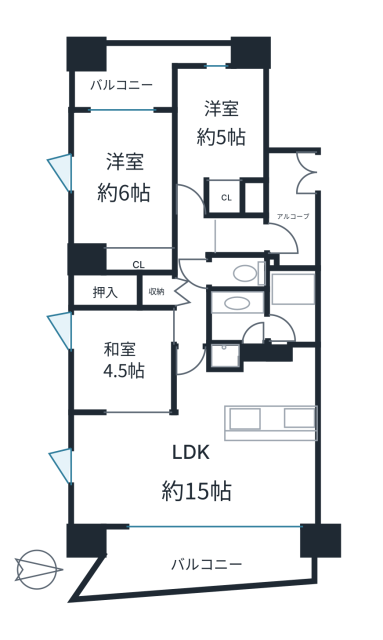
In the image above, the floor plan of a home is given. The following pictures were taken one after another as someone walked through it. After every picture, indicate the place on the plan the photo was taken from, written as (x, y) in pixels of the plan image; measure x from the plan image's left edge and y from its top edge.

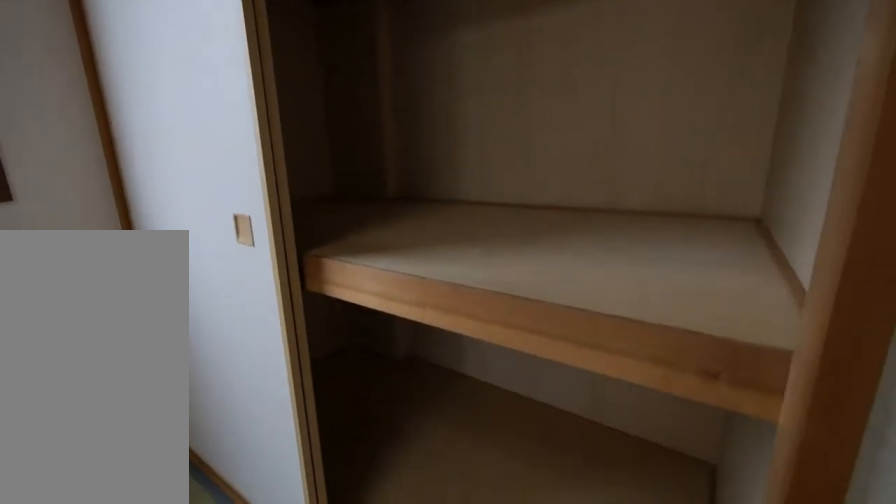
(110, 373)
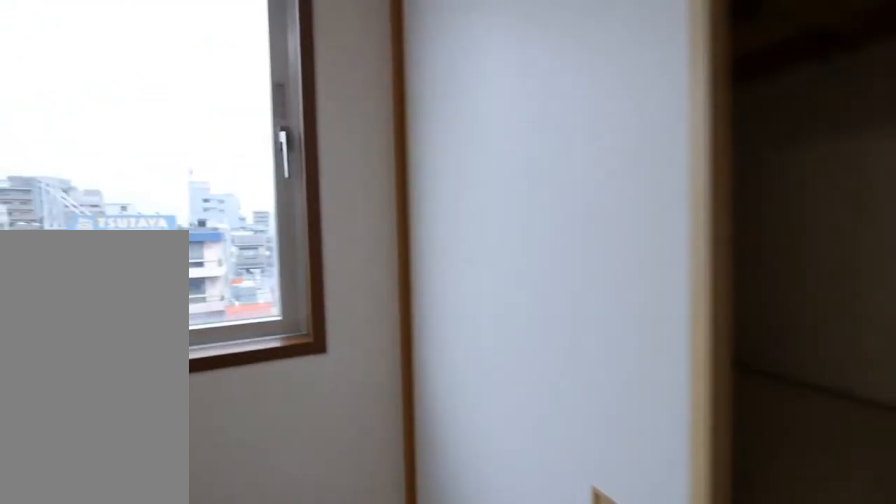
(111, 373)
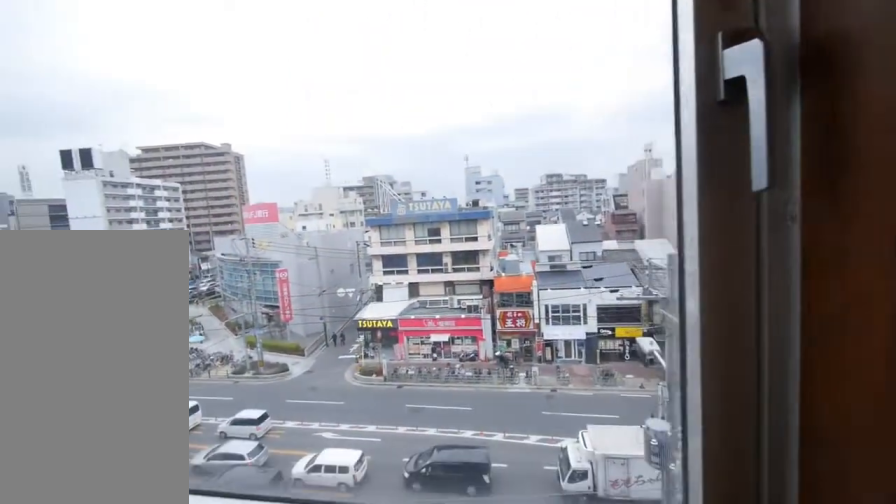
(110, 373)
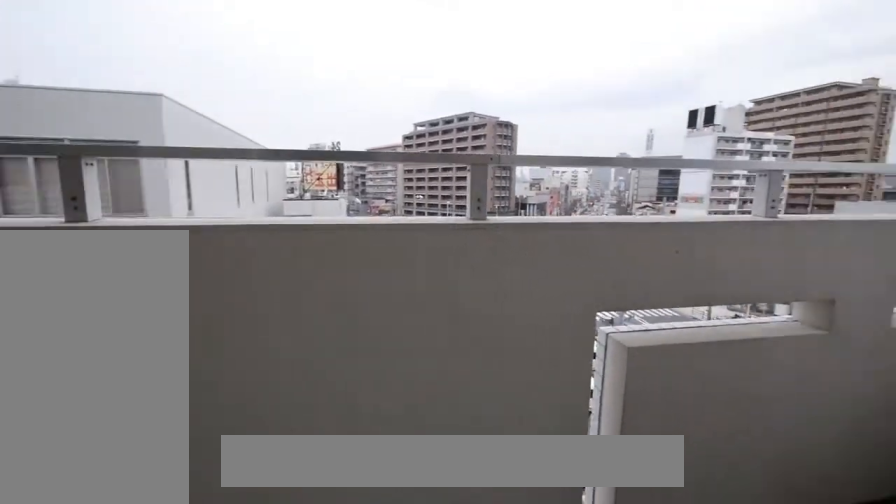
(124, 561)
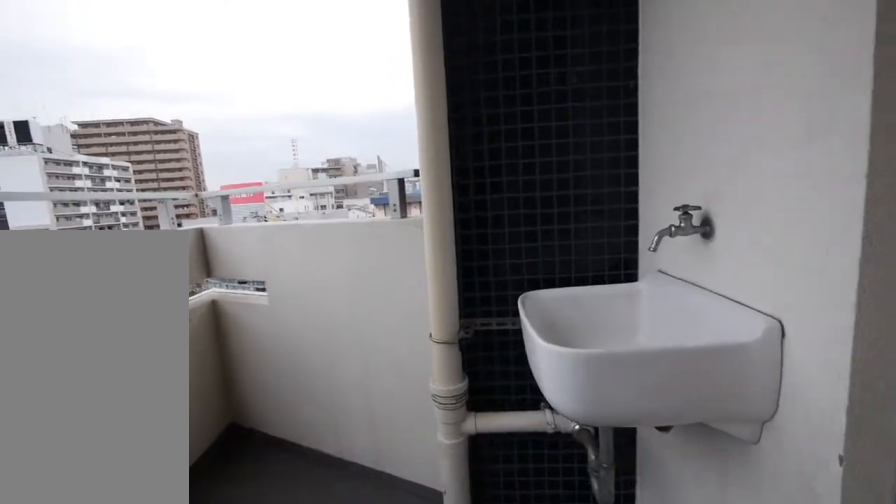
(124, 561)
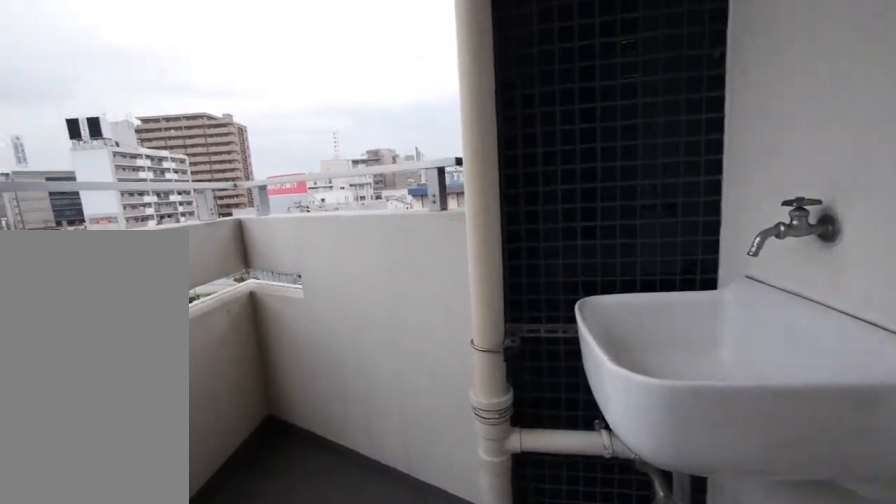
(124, 561)
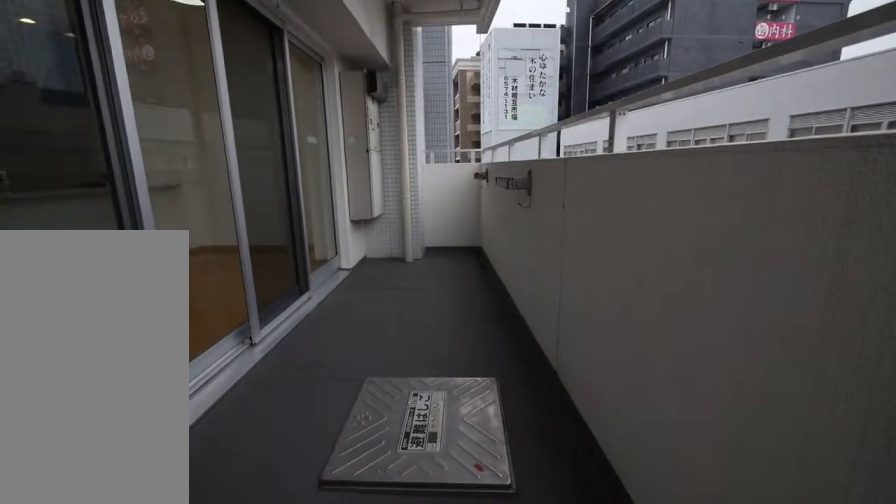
(123, 560)
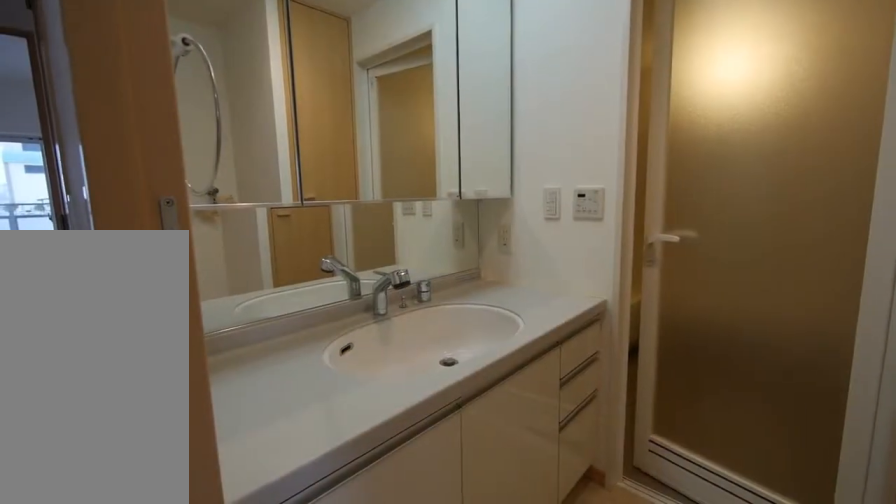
(250, 320)
